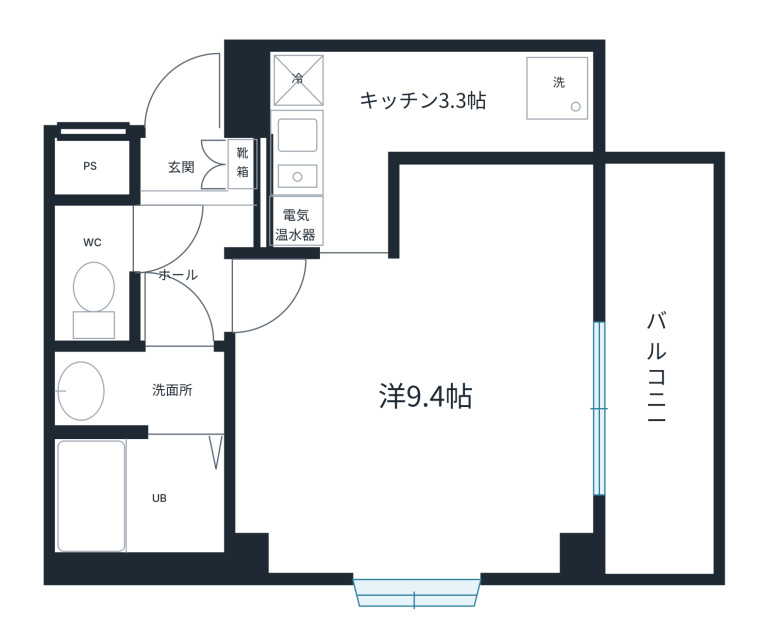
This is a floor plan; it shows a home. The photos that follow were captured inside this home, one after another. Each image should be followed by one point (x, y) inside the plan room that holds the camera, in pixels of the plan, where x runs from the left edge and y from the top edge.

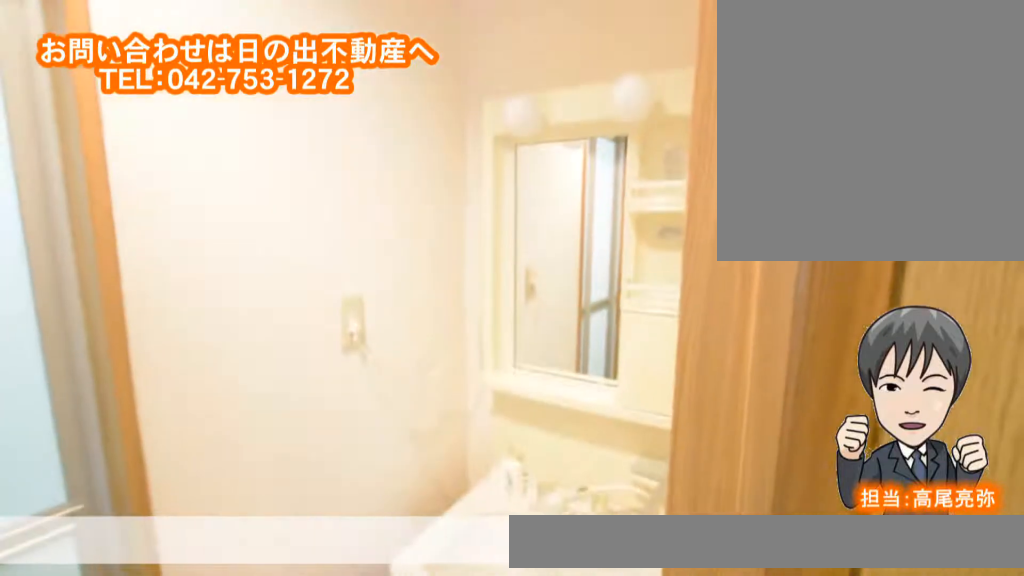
(133, 391)
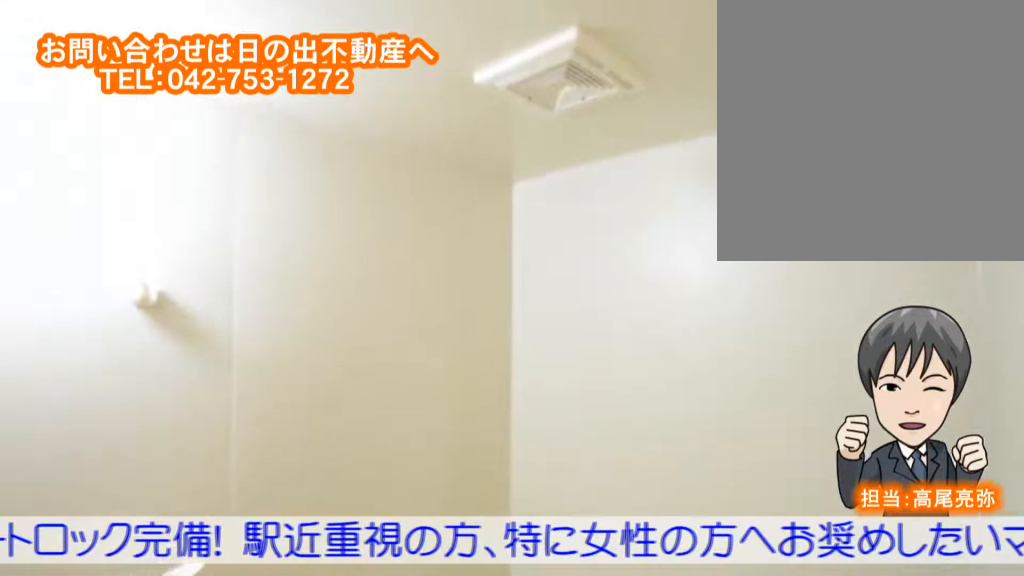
(127, 489)
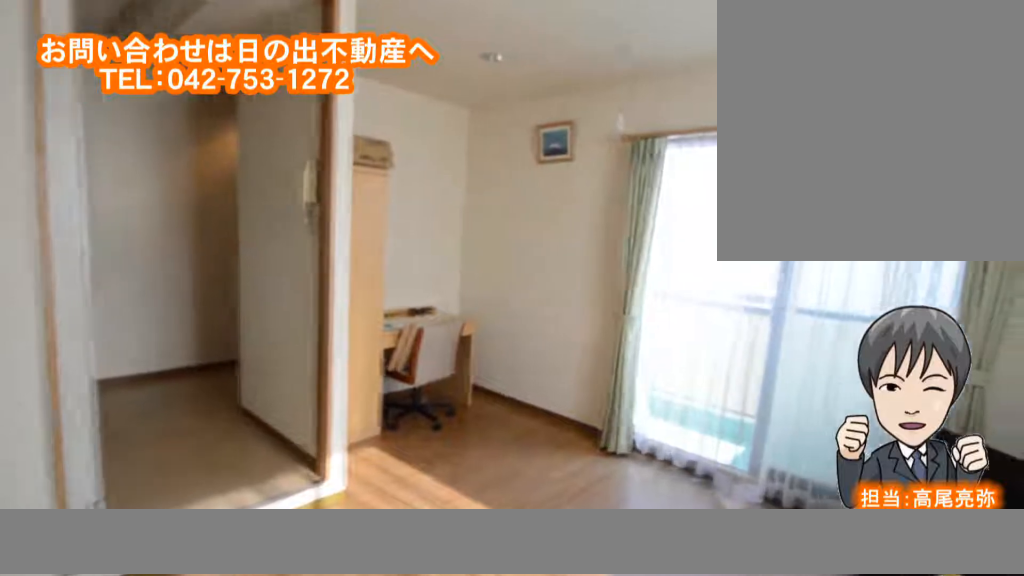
(434, 441)
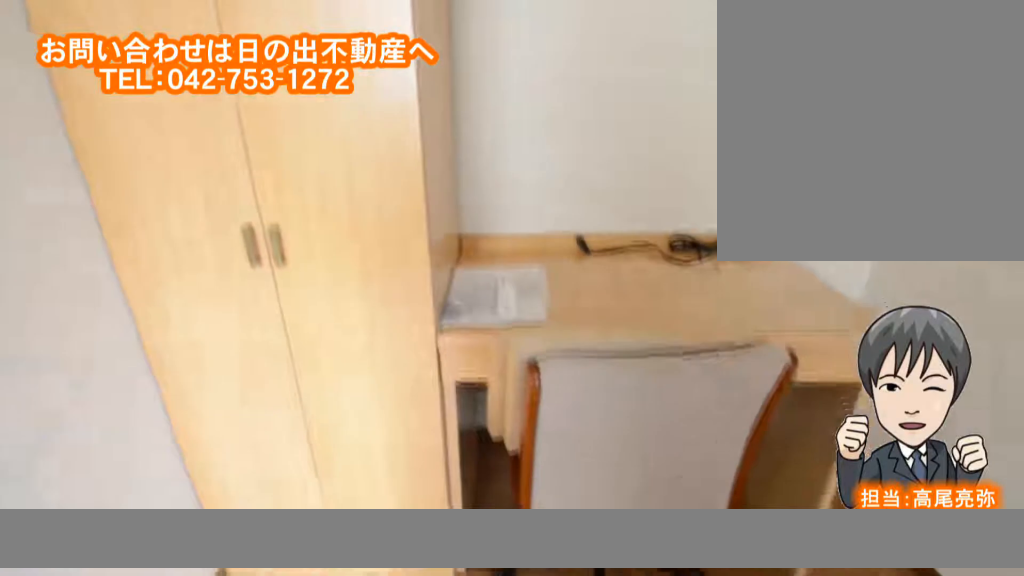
(434, 440)
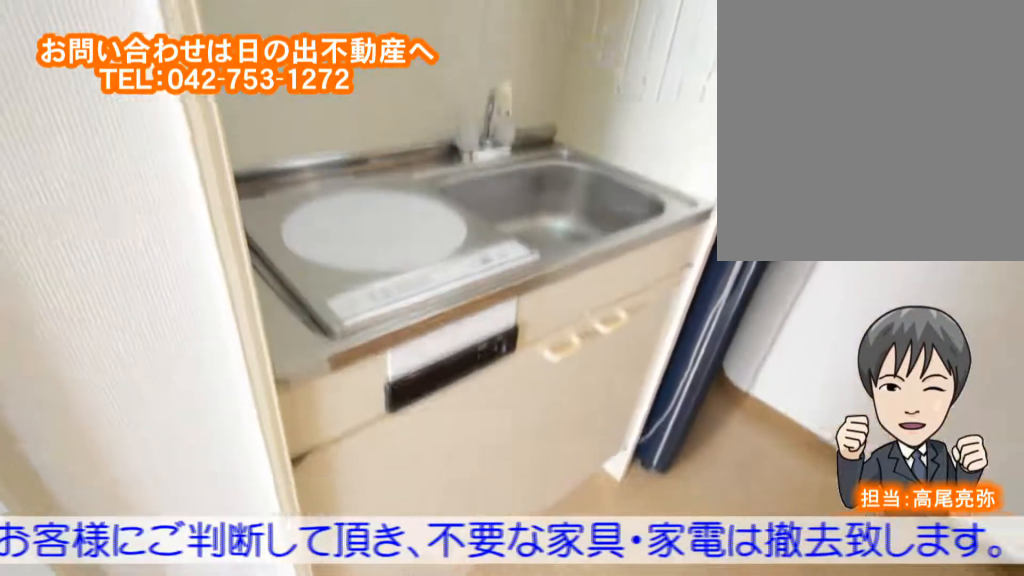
(384, 112)
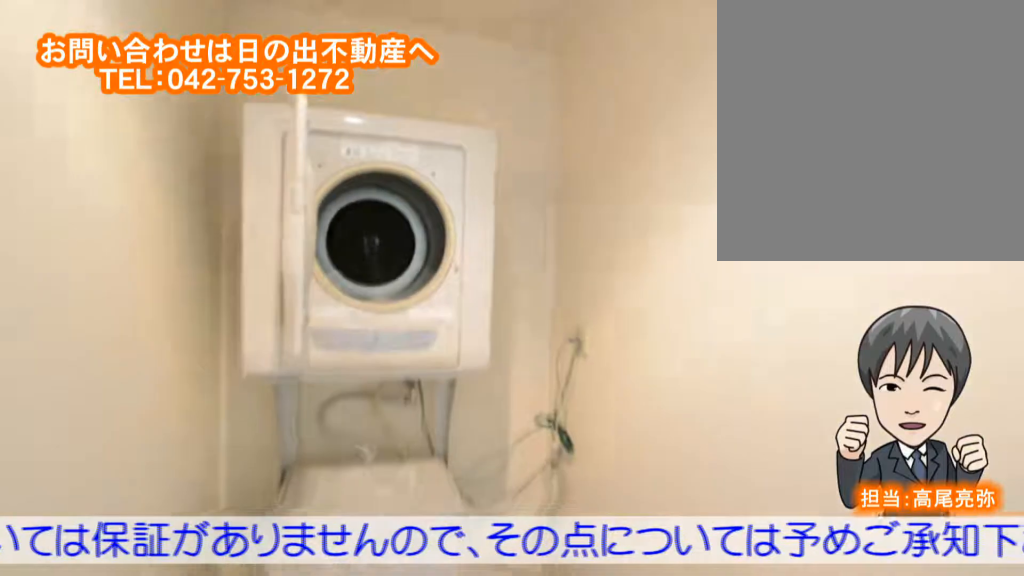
(383, 112)
